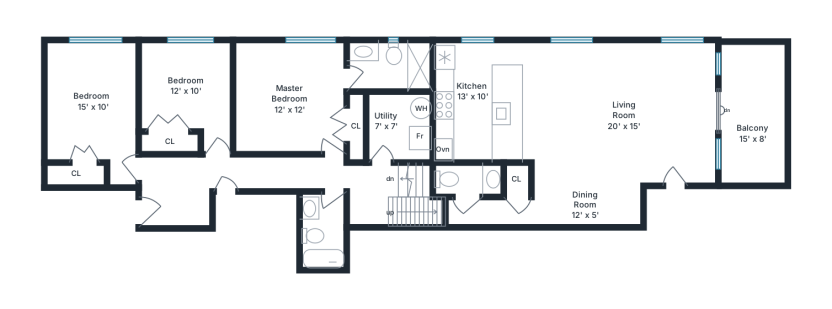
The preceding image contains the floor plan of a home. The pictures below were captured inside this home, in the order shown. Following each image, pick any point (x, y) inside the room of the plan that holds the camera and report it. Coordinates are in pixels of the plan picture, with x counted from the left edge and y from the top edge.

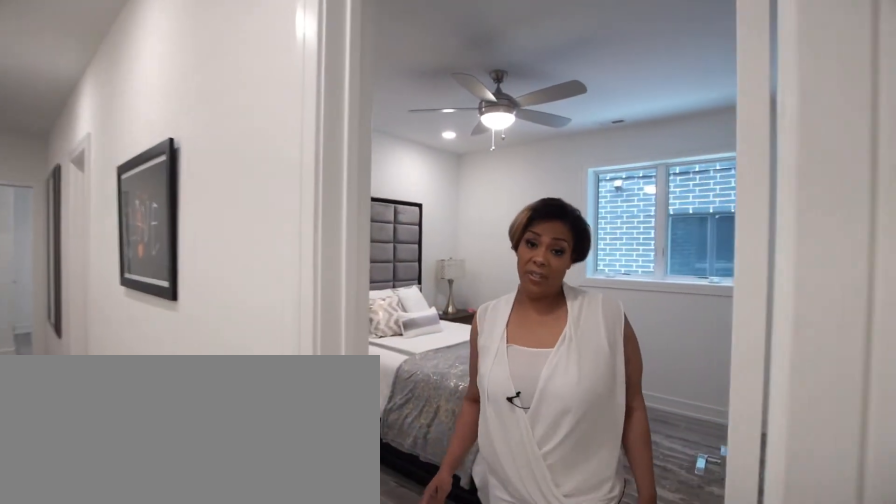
(287, 96)
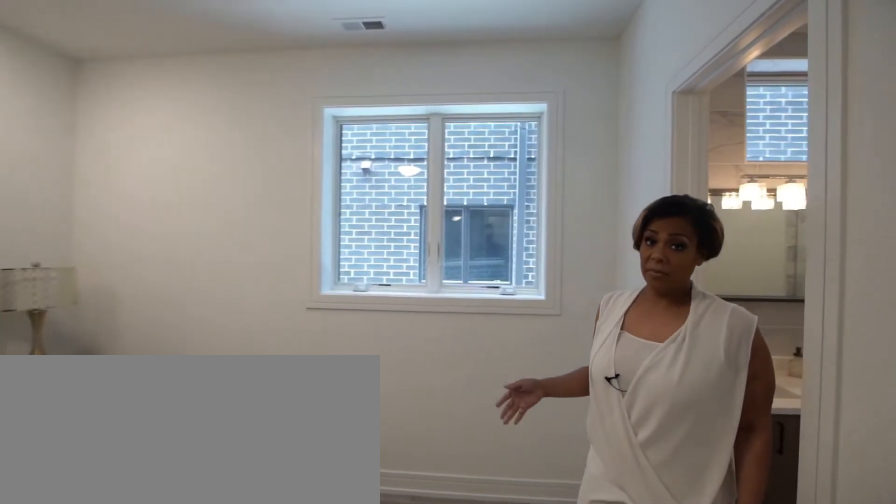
(287, 96)
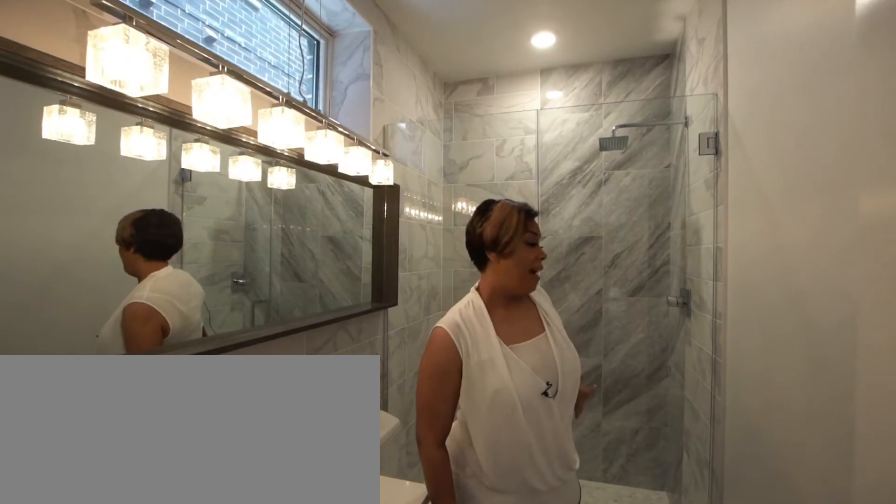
(382, 73)
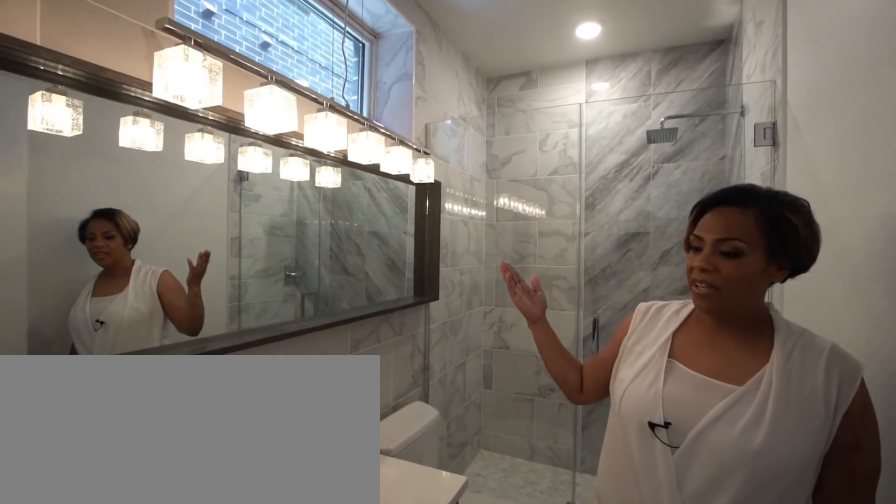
(382, 73)
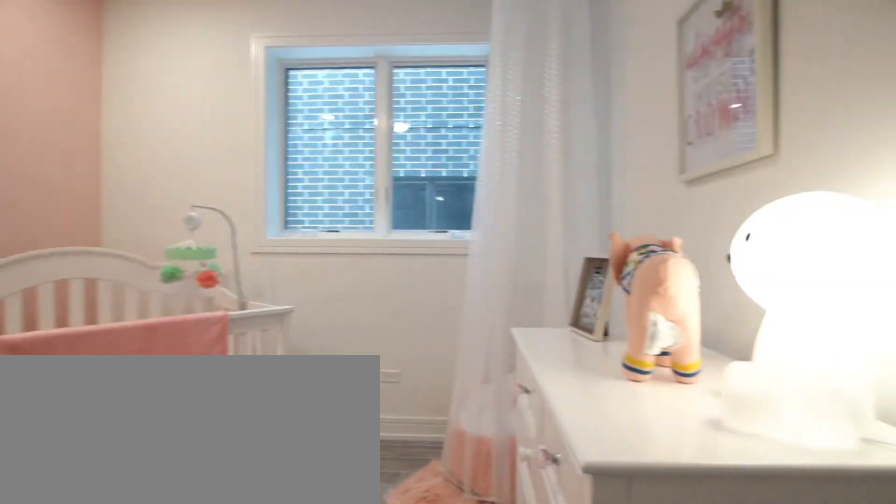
(189, 88)
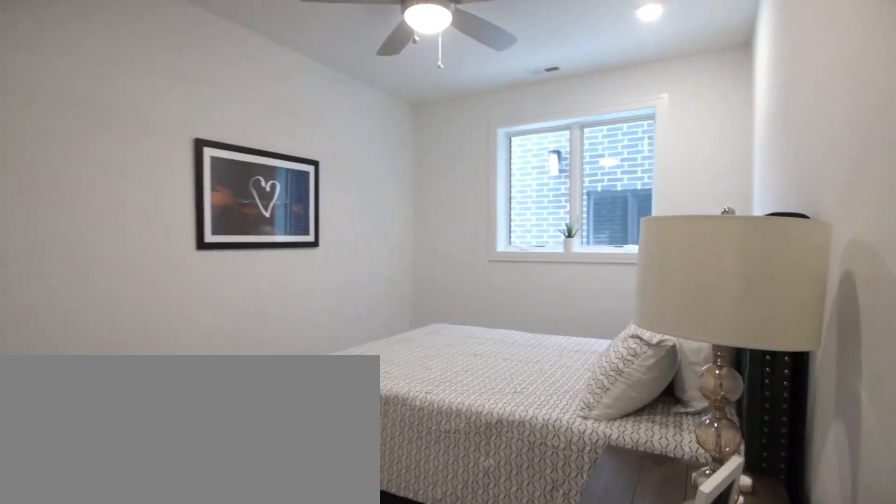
(94, 103)
